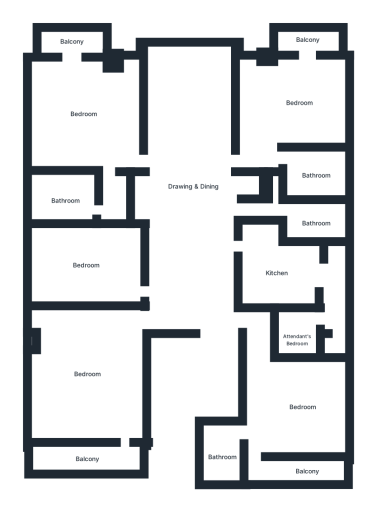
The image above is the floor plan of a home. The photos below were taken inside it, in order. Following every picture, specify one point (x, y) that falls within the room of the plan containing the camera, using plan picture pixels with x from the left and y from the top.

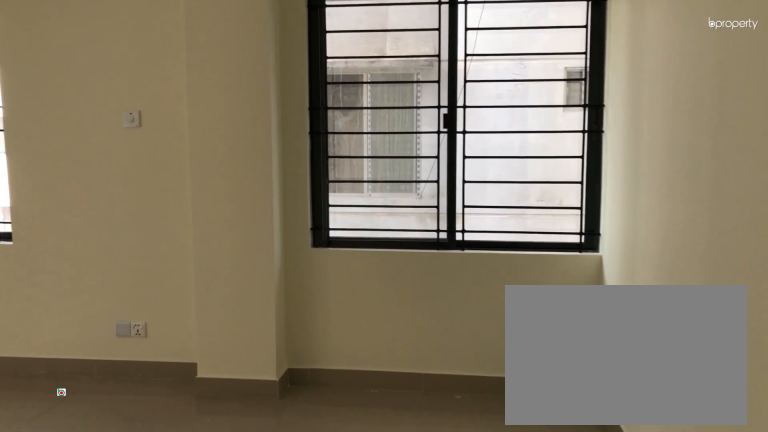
(87, 371)
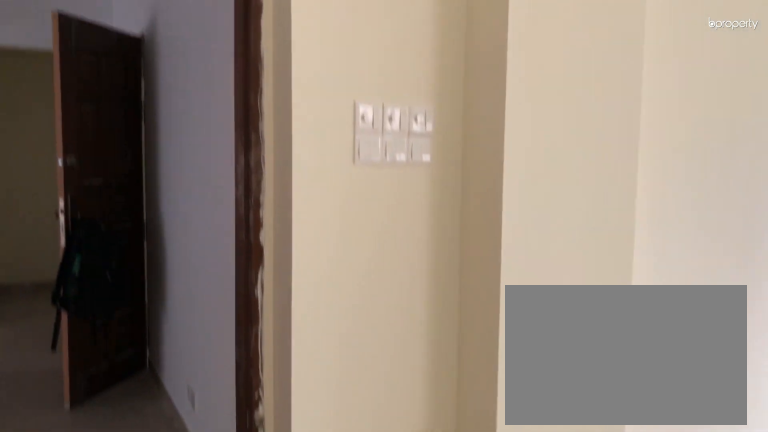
(87, 371)
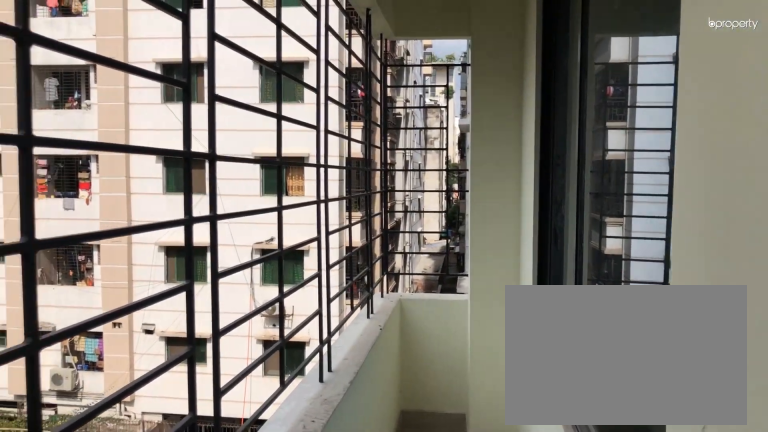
(84, 455)
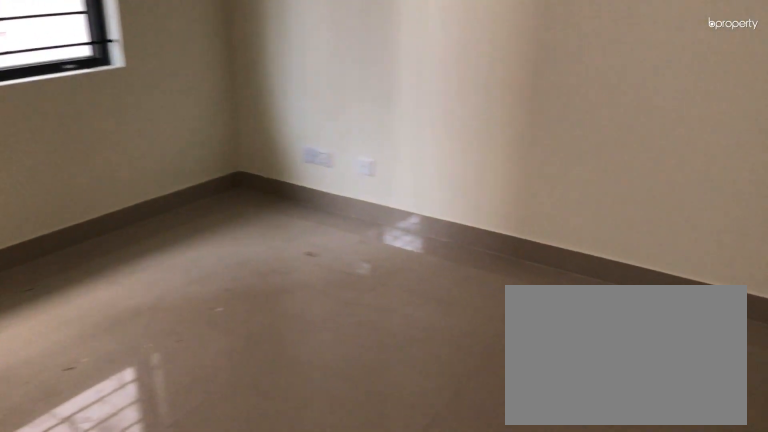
(84, 265)
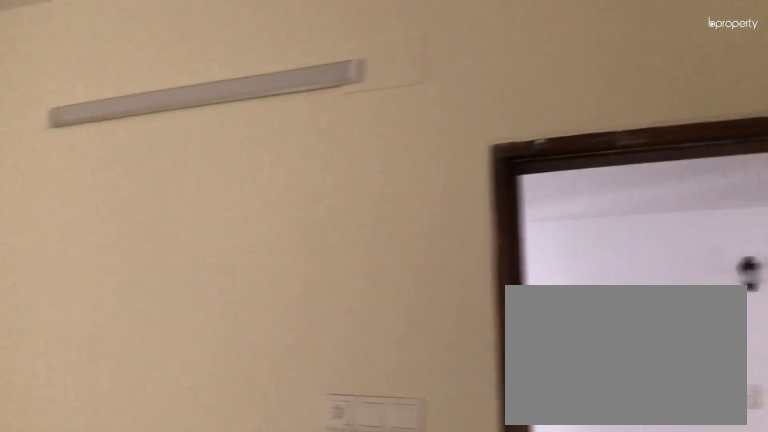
(84, 265)
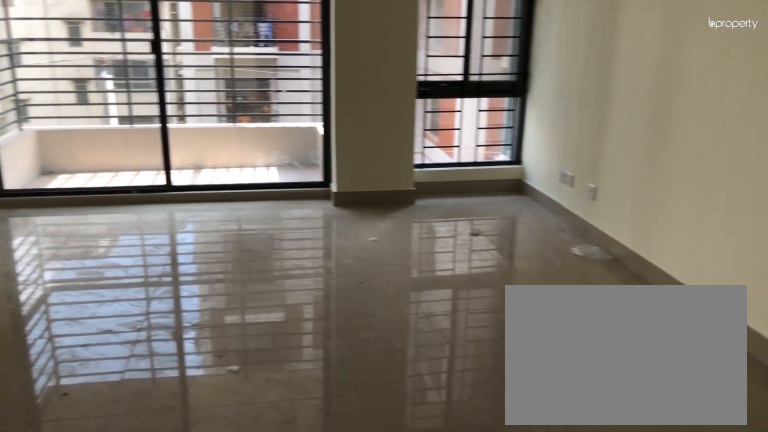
(81, 110)
